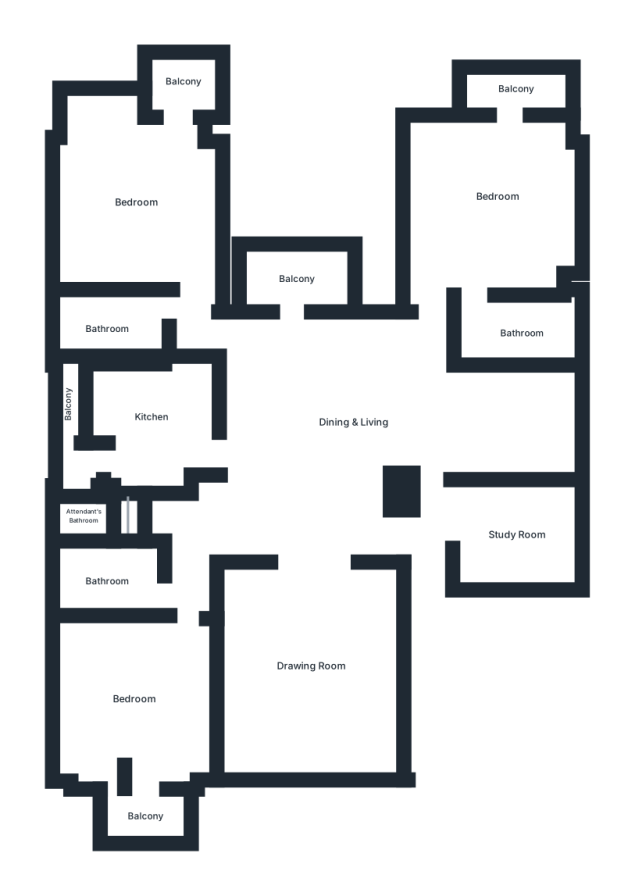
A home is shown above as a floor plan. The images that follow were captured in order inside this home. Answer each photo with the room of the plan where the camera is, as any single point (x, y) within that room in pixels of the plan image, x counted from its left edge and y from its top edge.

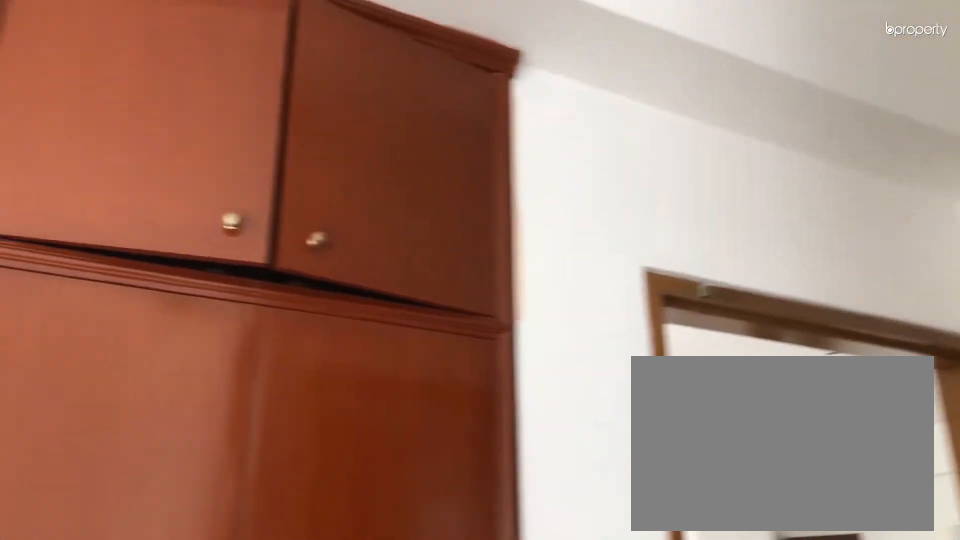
(133, 207)
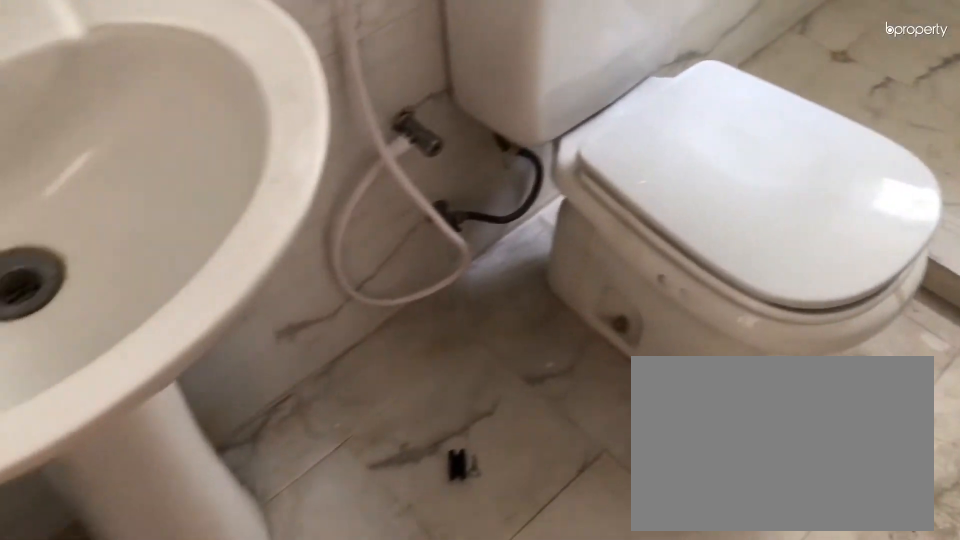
(112, 322)
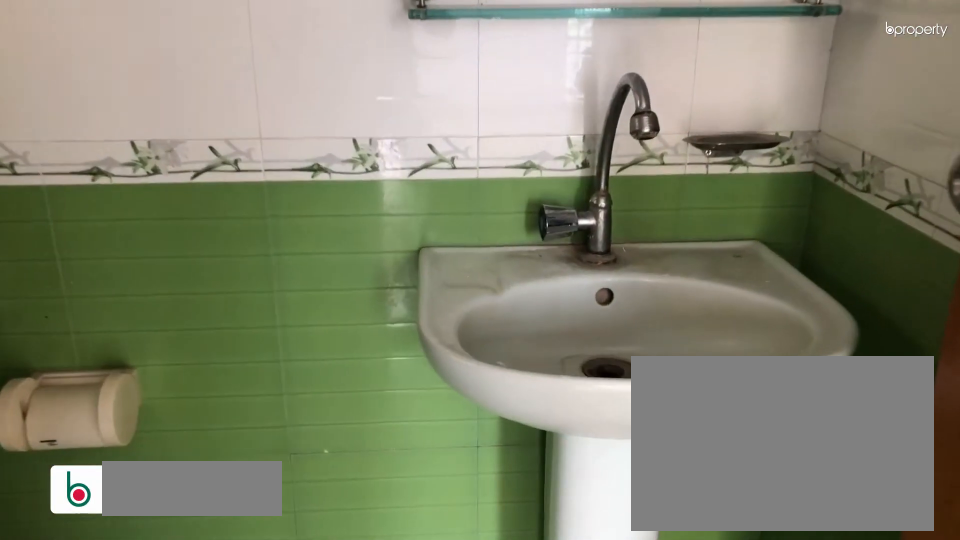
(515, 325)
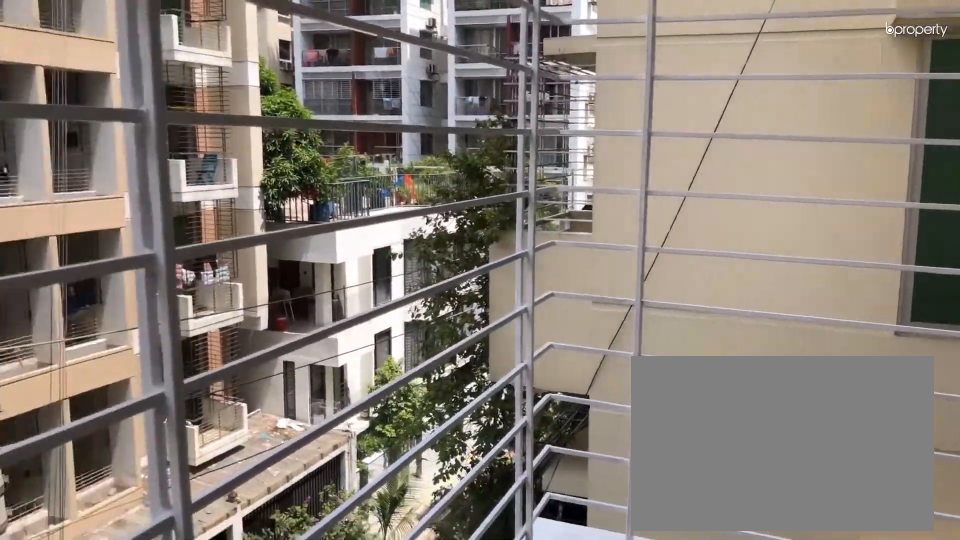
(509, 93)
